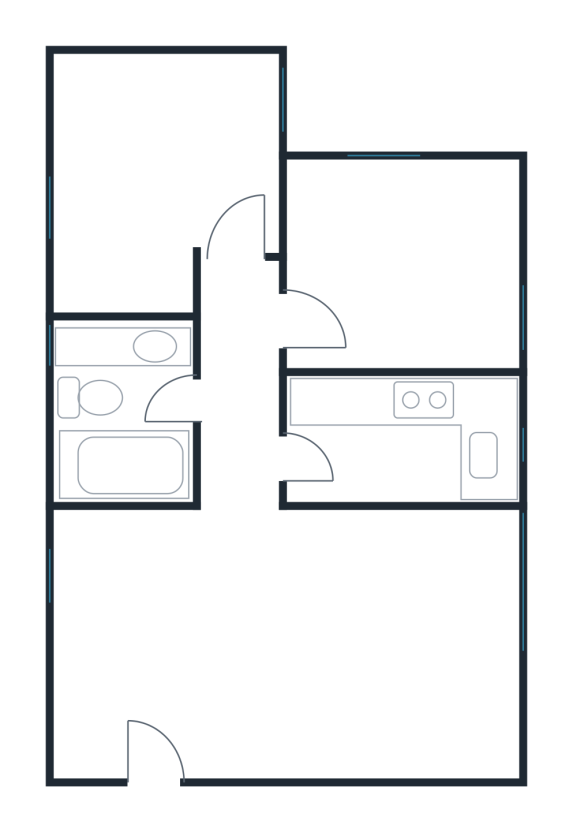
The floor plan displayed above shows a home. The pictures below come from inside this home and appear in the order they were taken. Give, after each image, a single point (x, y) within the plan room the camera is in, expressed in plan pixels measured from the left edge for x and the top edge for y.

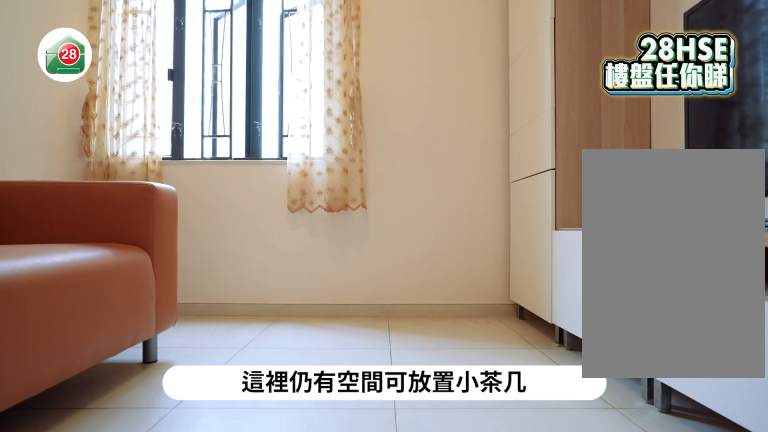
(252, 641)
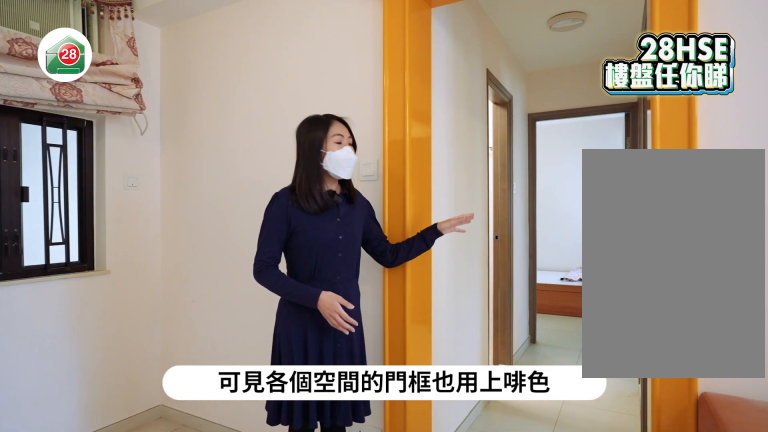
(253, 641)
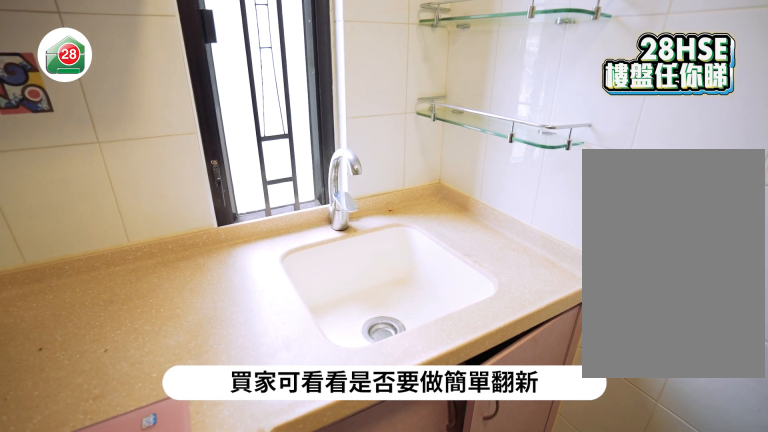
(360, 438)
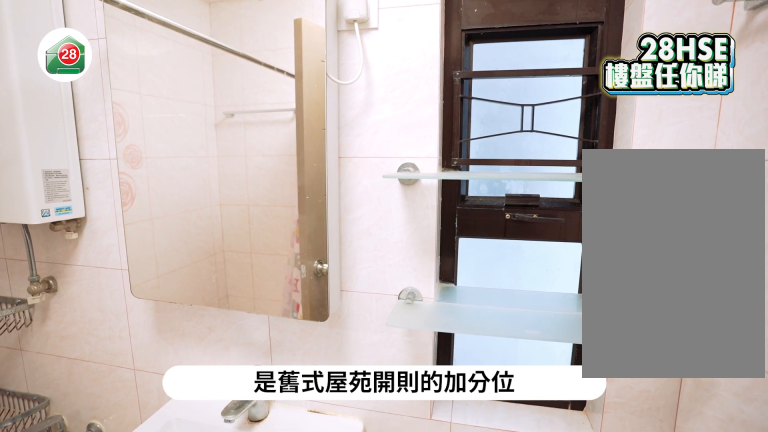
(143, 418)
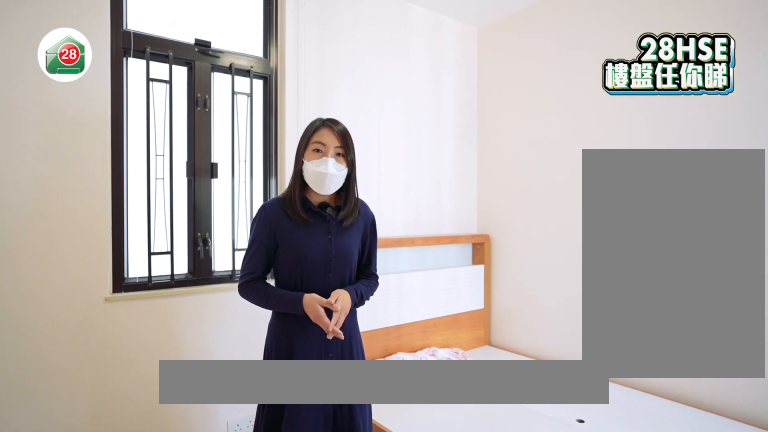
(143, 161)
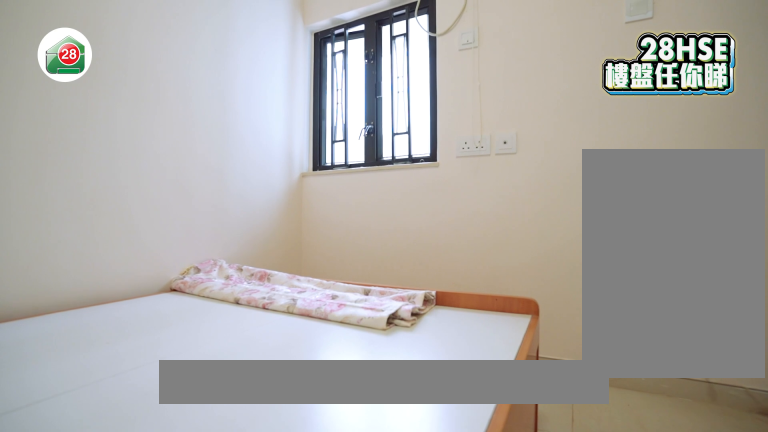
(143, 161)
